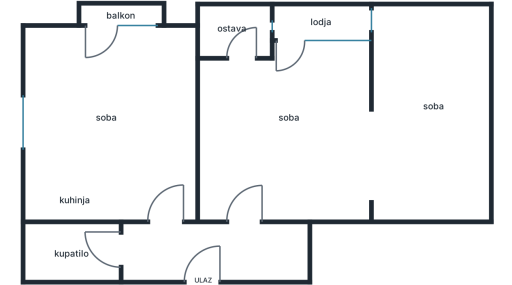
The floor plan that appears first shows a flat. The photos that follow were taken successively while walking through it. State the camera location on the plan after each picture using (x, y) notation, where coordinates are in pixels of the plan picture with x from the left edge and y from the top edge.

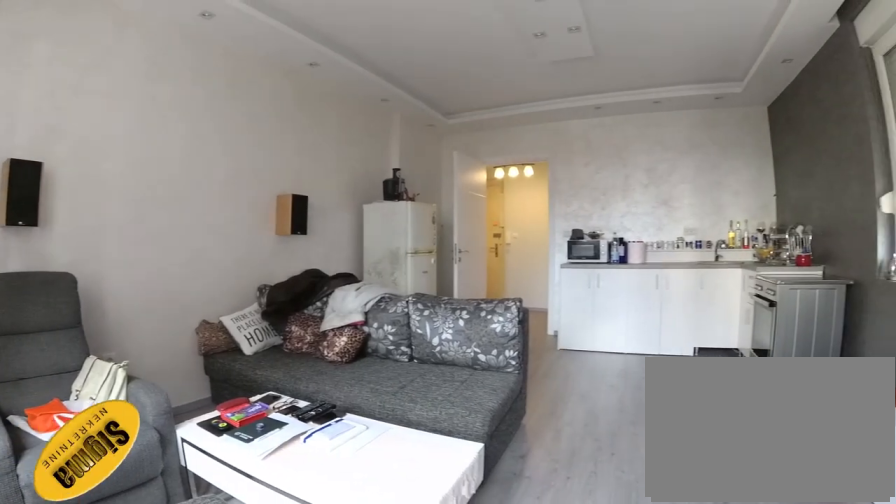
(115, 41)
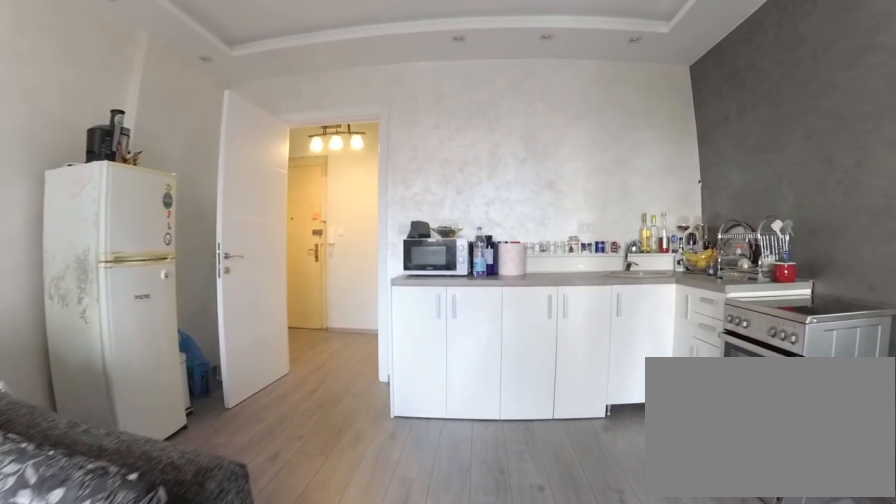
(126, 92)
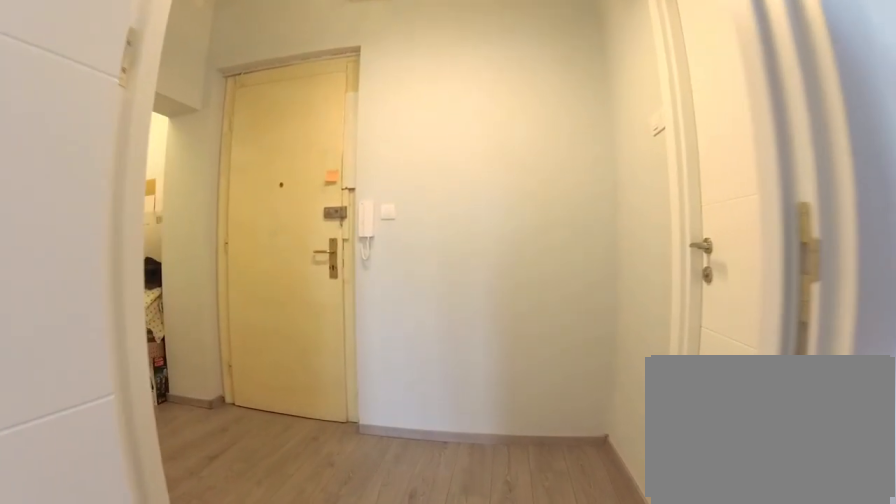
(158, 179)
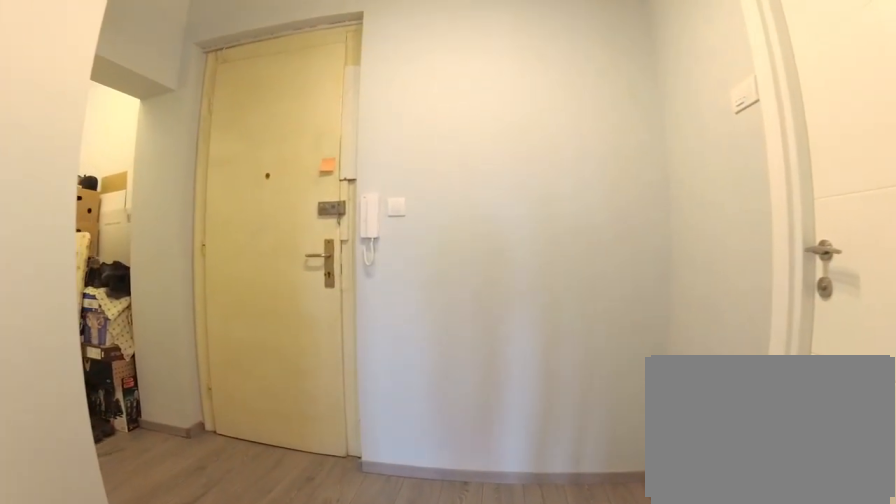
(158, 199)
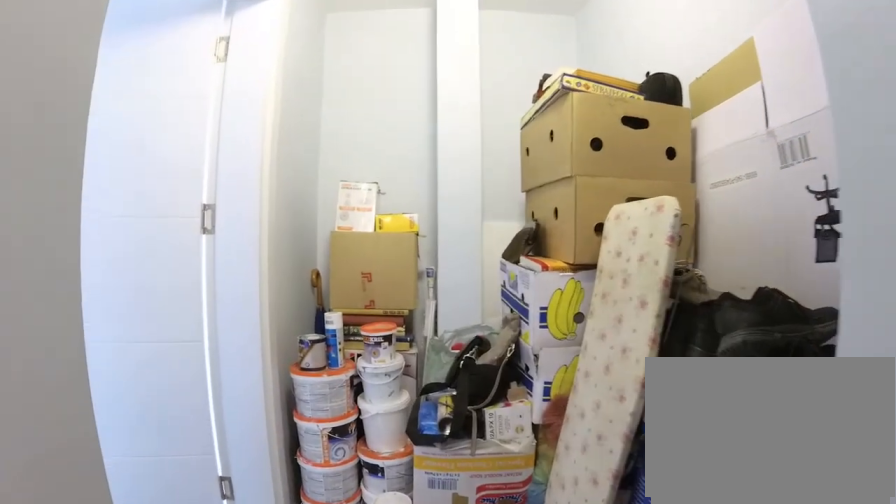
(207, 253)
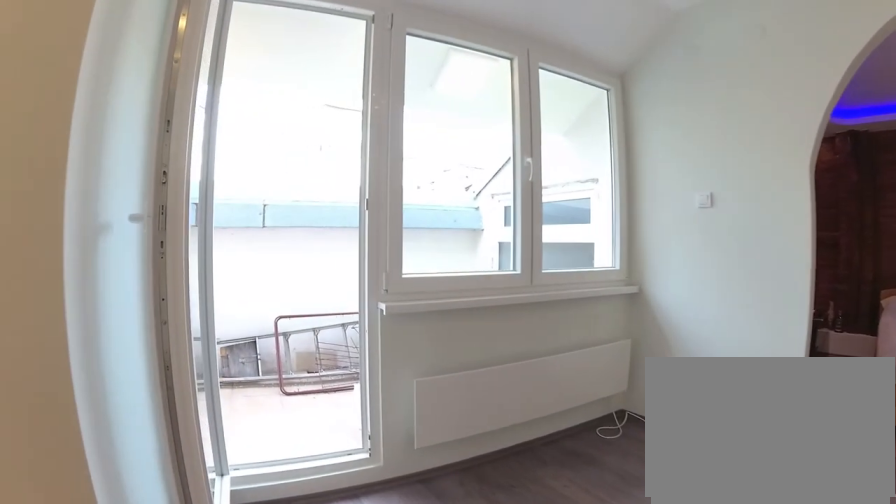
(288, 130)
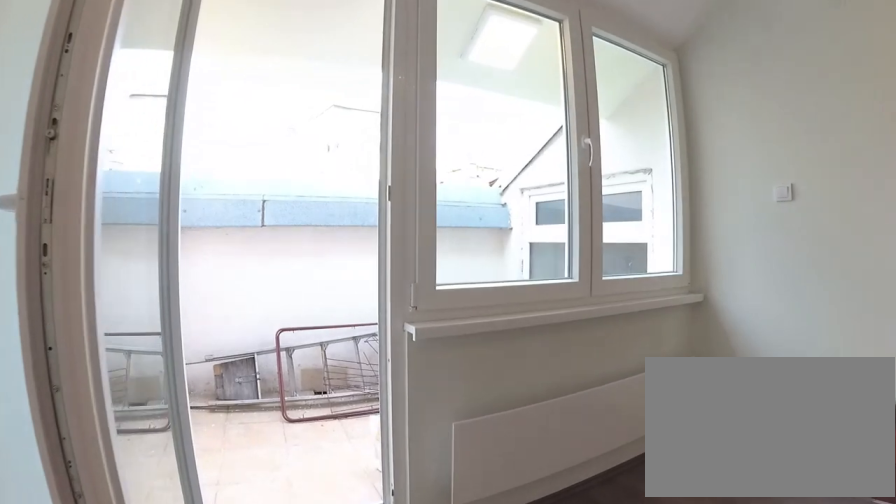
(290, 116)
